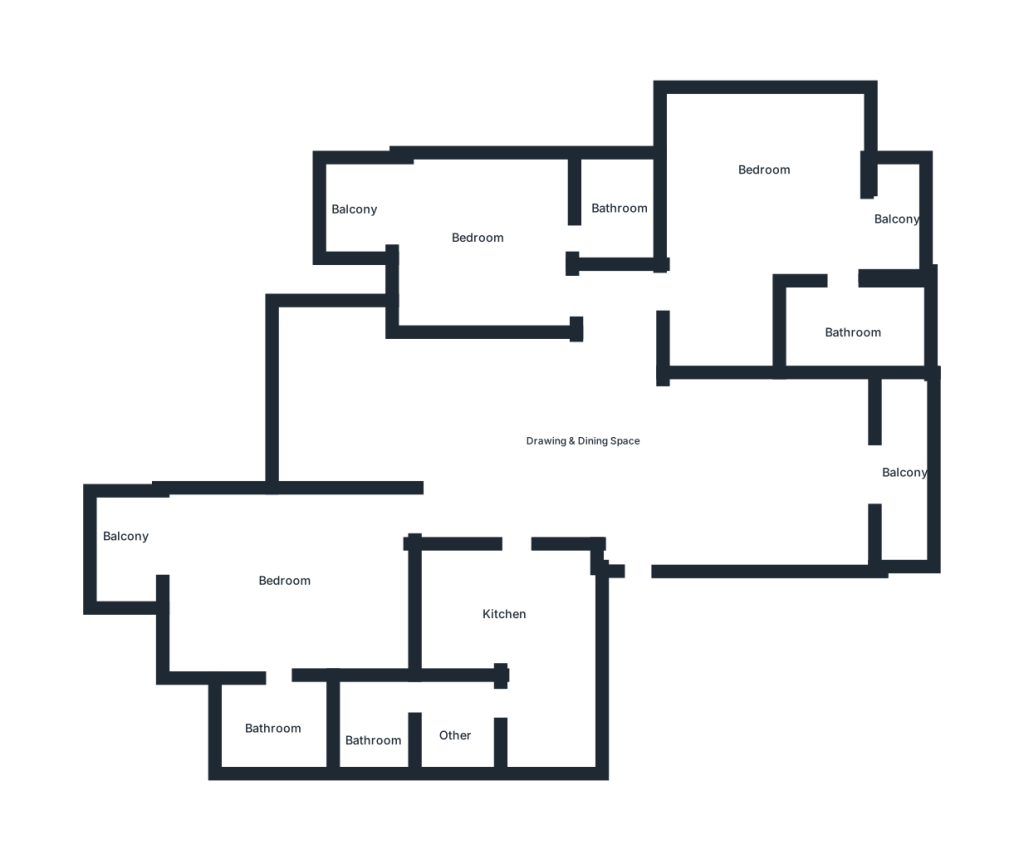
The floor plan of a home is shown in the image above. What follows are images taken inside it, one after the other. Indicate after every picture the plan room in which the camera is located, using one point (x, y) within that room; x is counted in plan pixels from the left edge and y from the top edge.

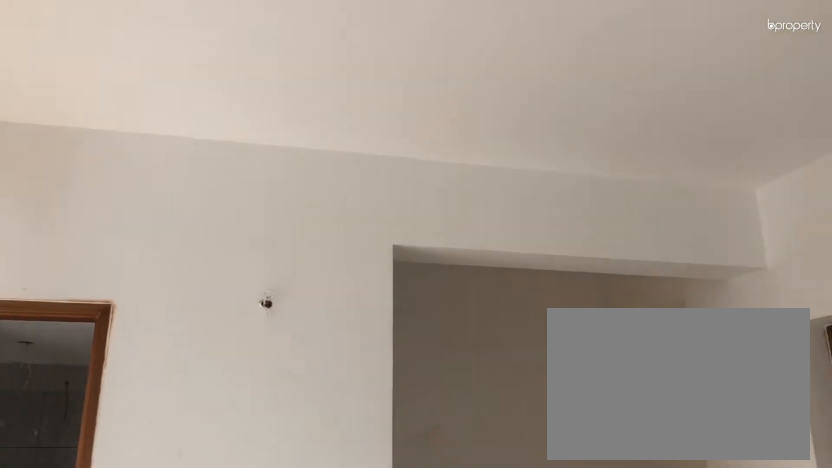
(753, 197)
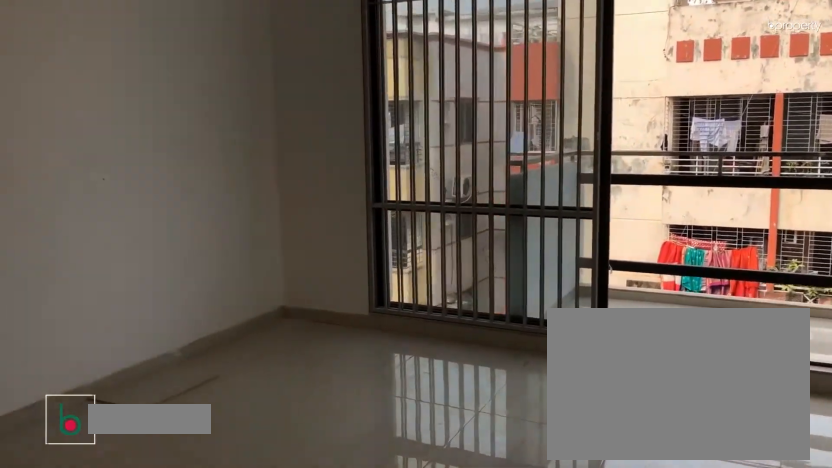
(296, 591)
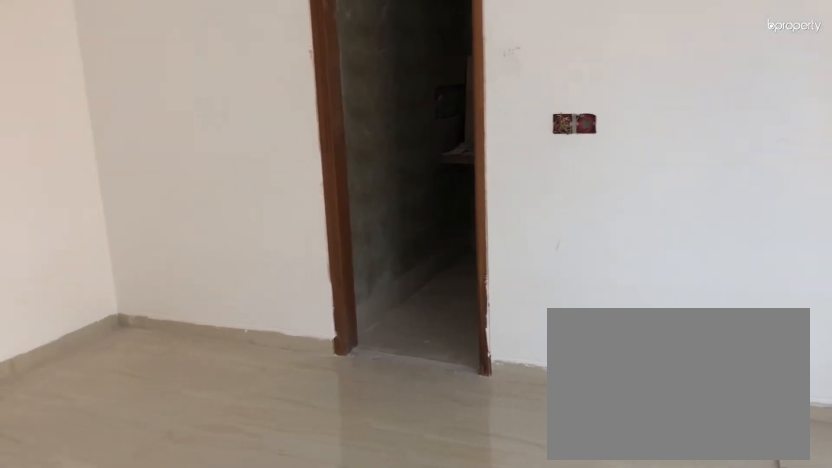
(296, 591)
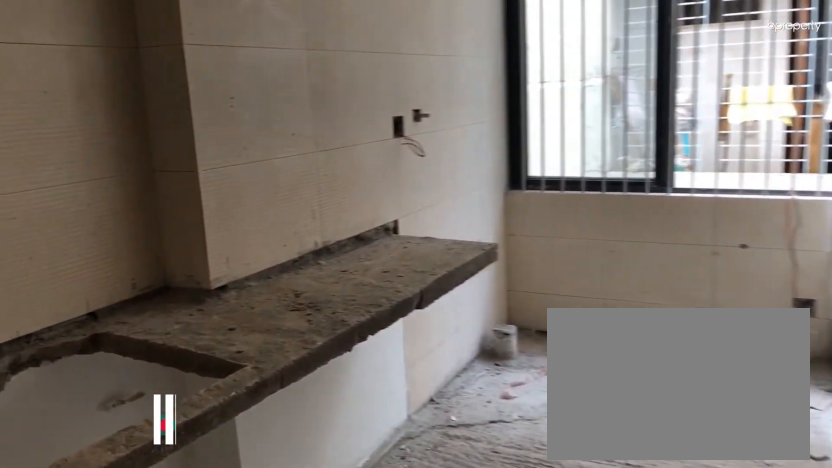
(514, 621)
